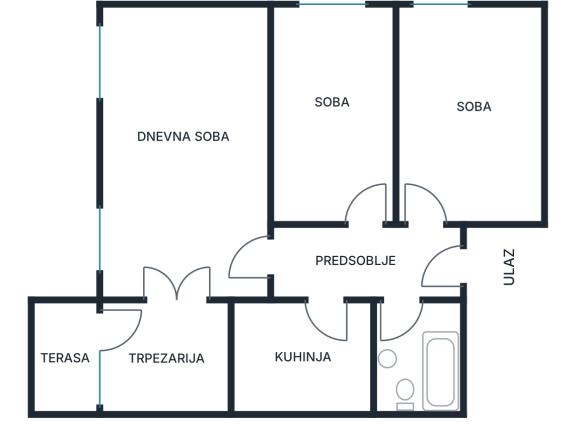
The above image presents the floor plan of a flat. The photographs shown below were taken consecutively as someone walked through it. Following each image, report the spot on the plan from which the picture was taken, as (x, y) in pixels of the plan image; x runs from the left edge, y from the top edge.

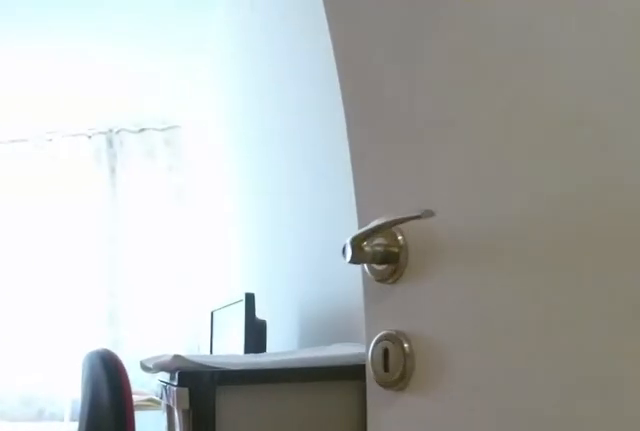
(367, 222)
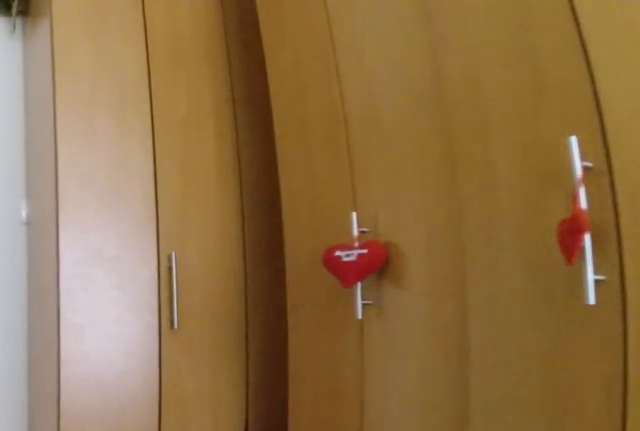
(349, 96)
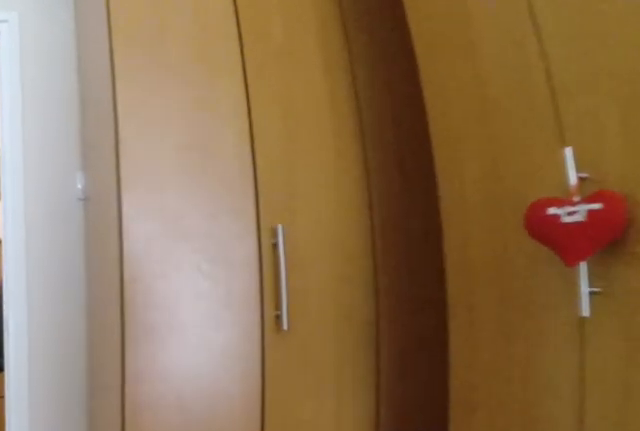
(352, 122)
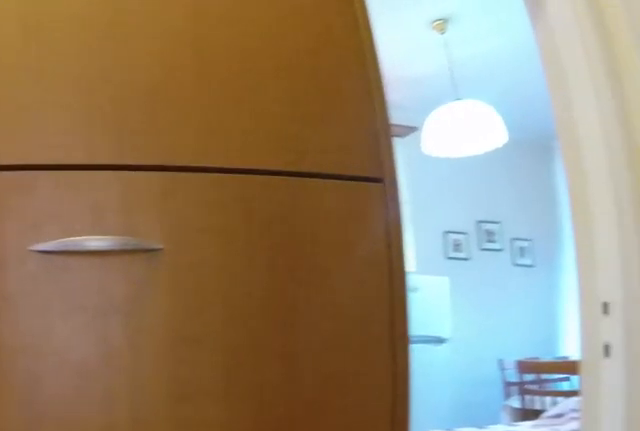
(366, 250)
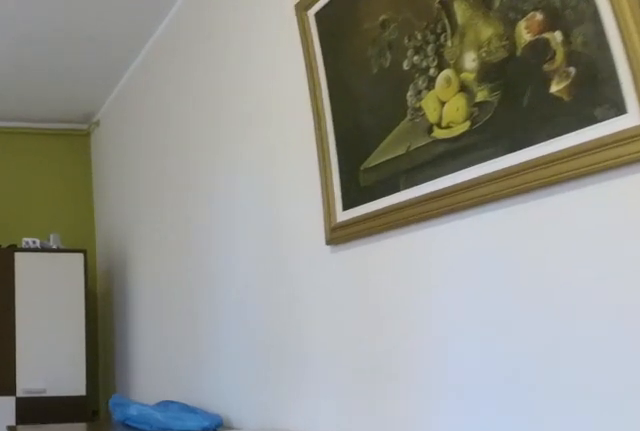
(223, 162)
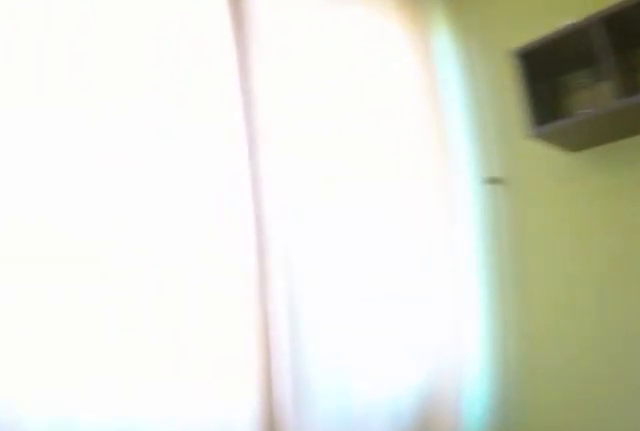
(212, 46)
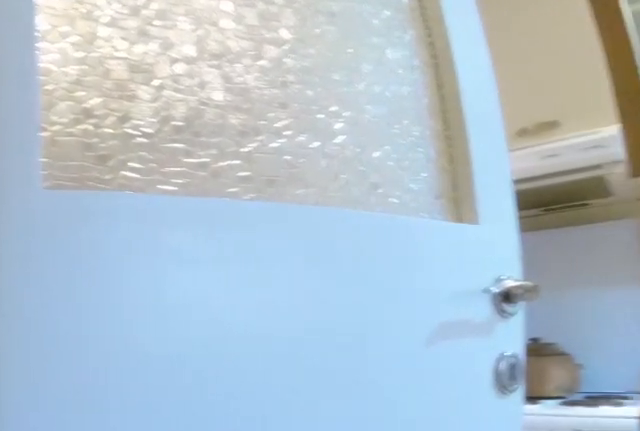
(320, 278)
